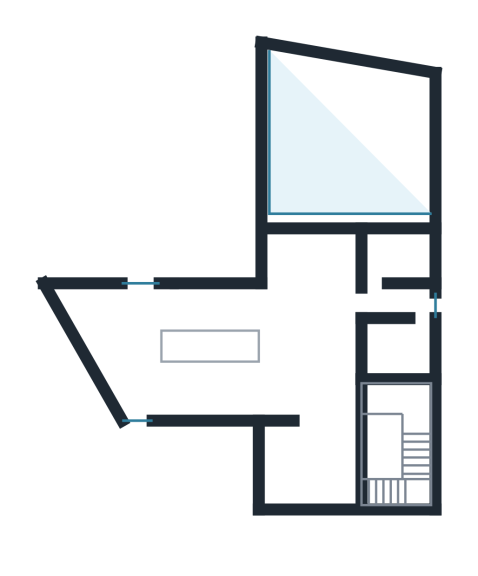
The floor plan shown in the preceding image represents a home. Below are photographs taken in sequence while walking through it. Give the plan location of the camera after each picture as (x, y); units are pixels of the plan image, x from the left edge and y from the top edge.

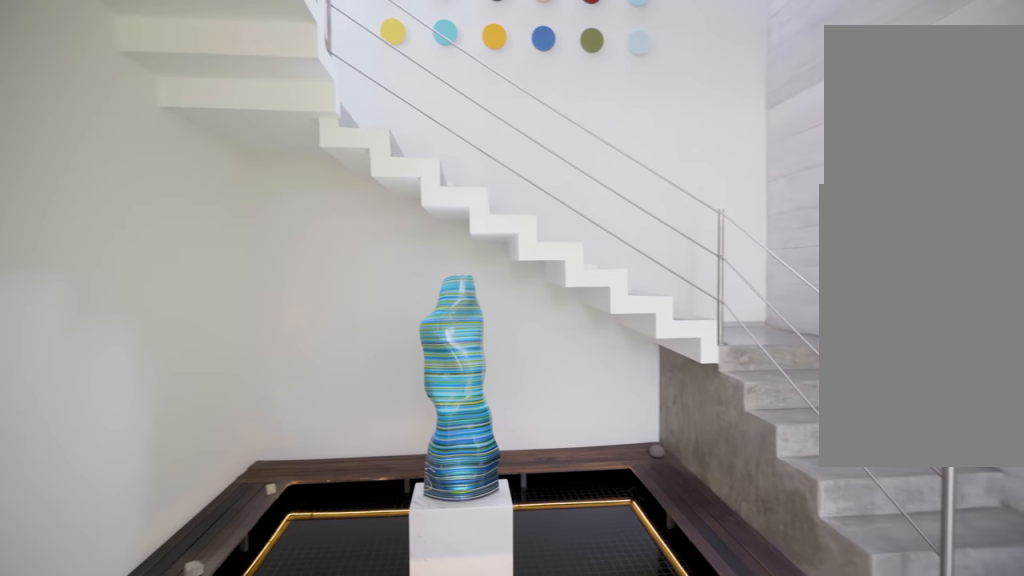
(334, 427)
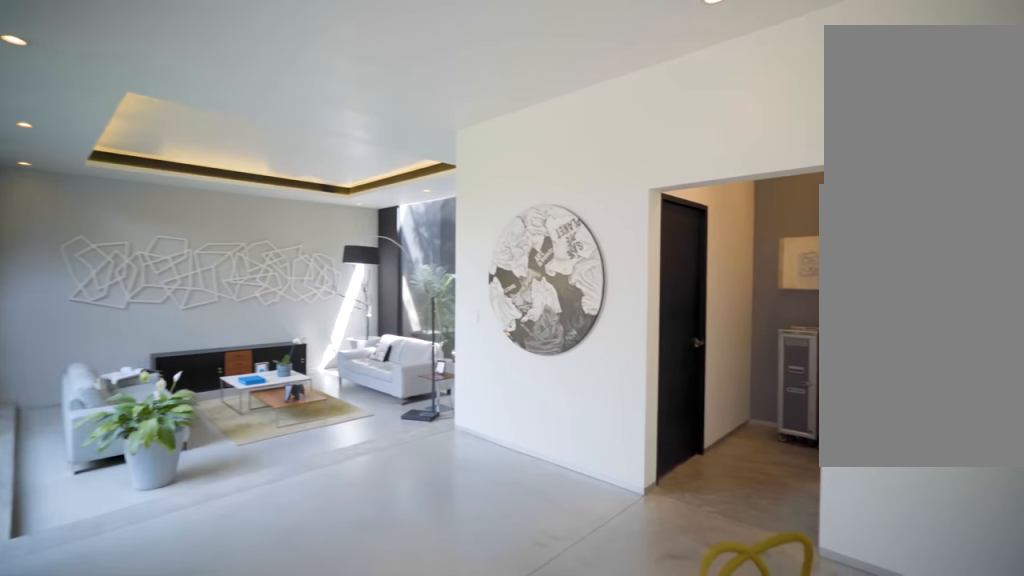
(283, 359)
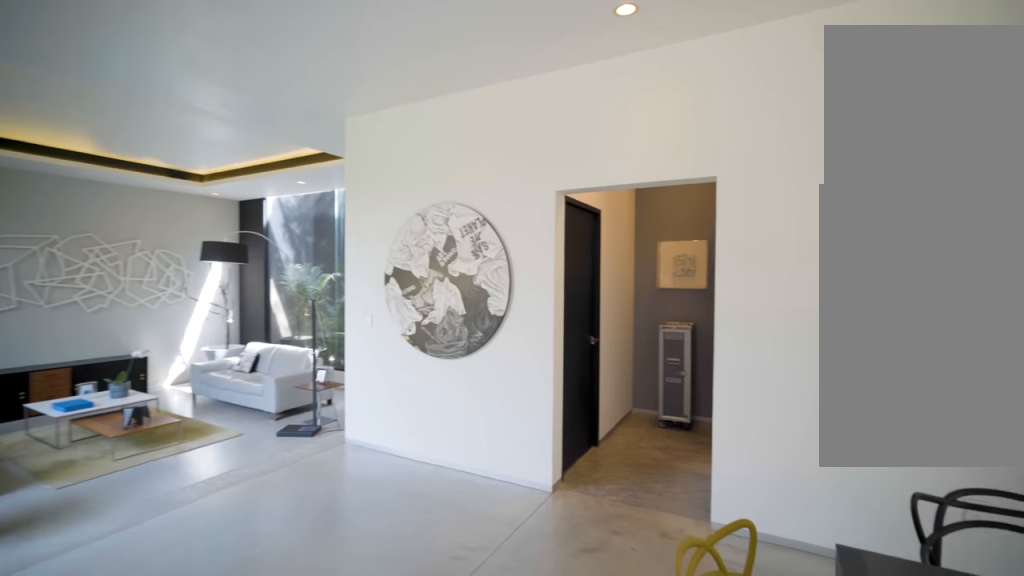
(287, 336)
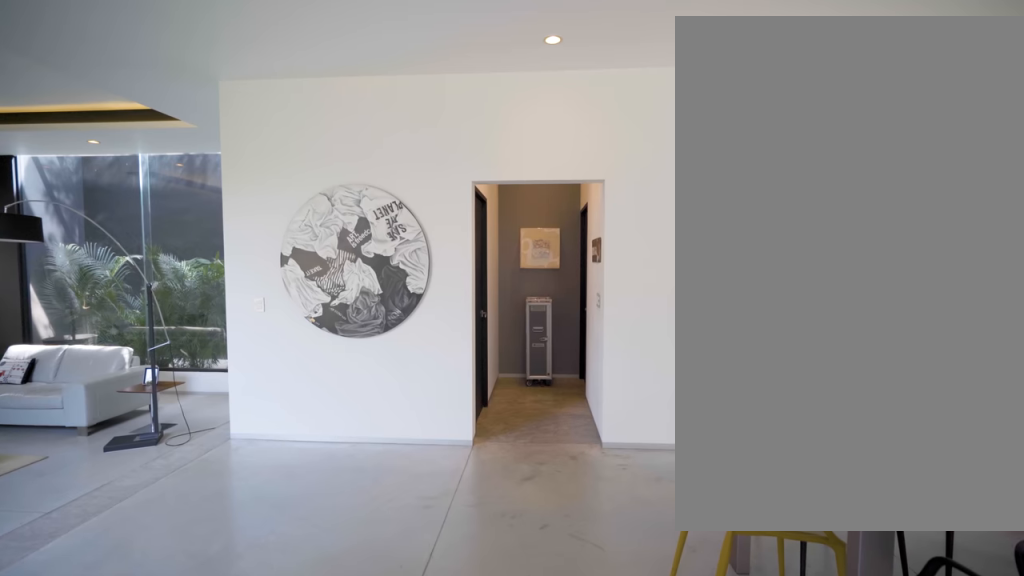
(260, 313)
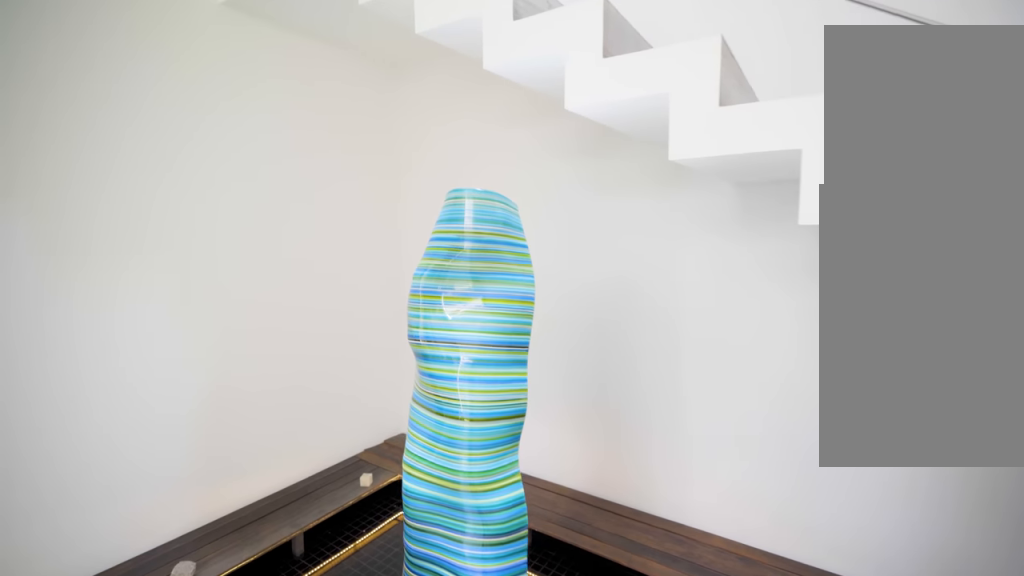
(326, 423)
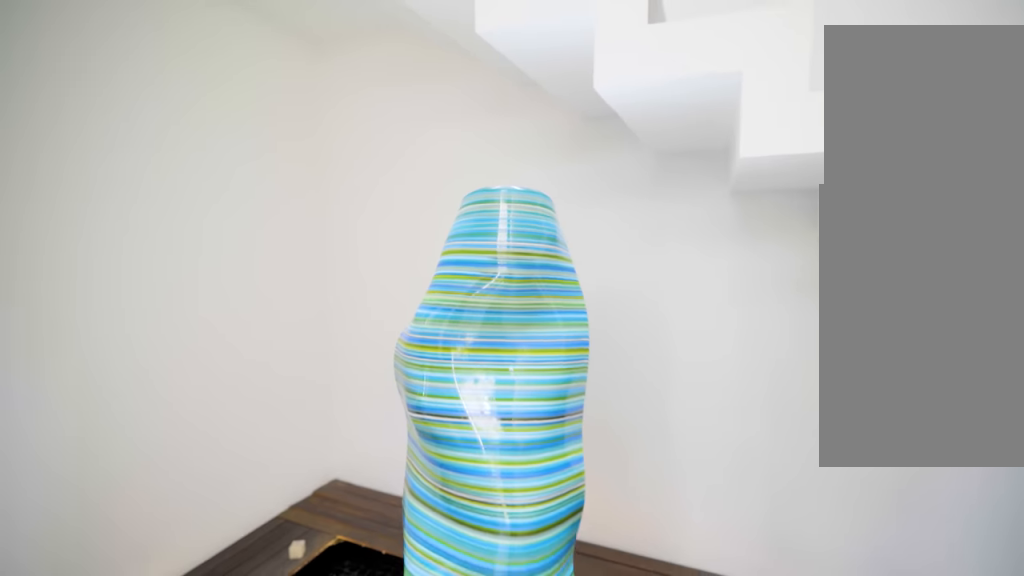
(338, 435)
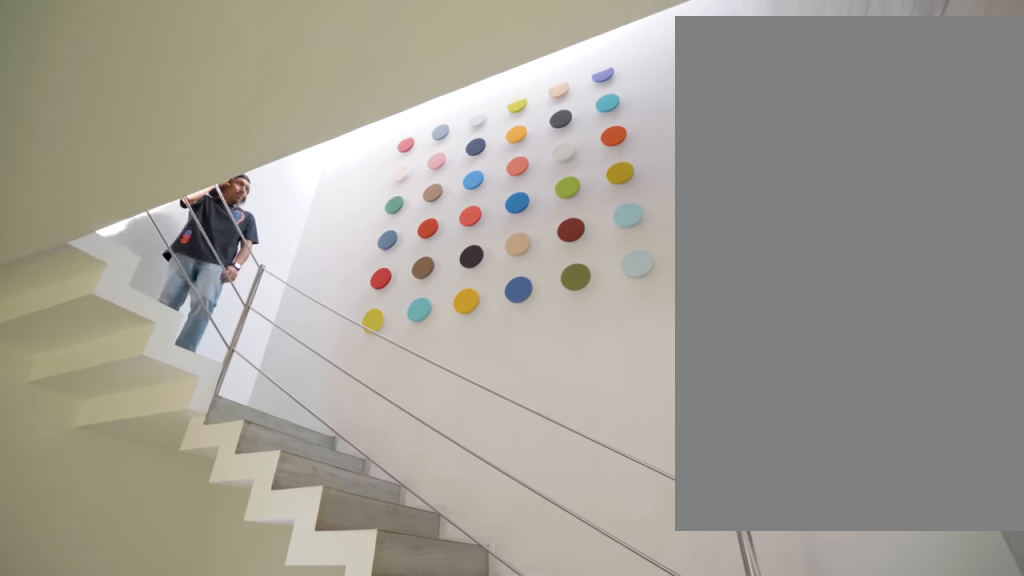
(338, 444)
